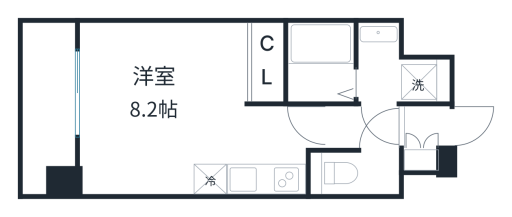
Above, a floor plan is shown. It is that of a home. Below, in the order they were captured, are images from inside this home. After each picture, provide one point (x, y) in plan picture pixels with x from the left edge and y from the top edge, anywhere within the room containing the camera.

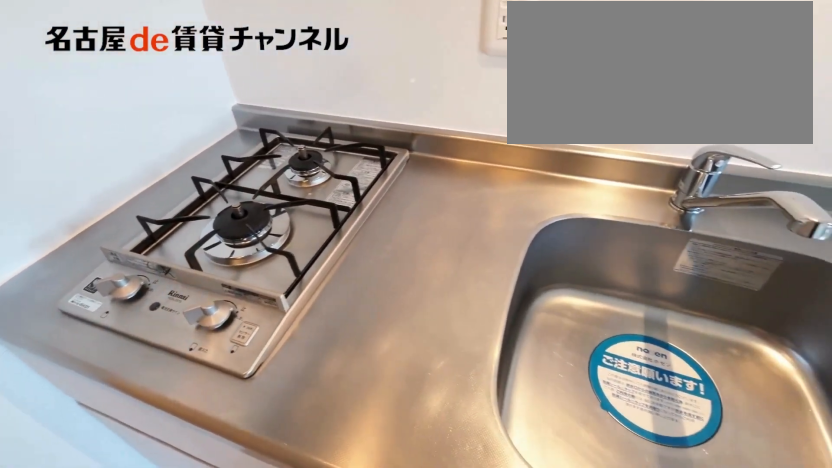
(266, 179)
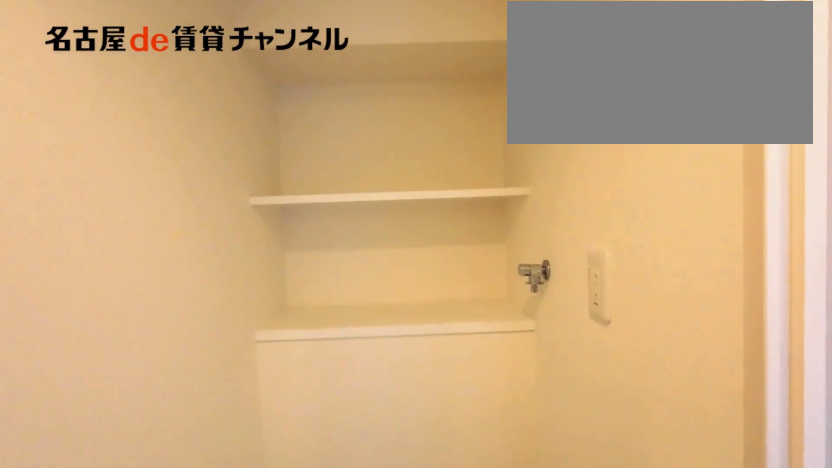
(396, 69)
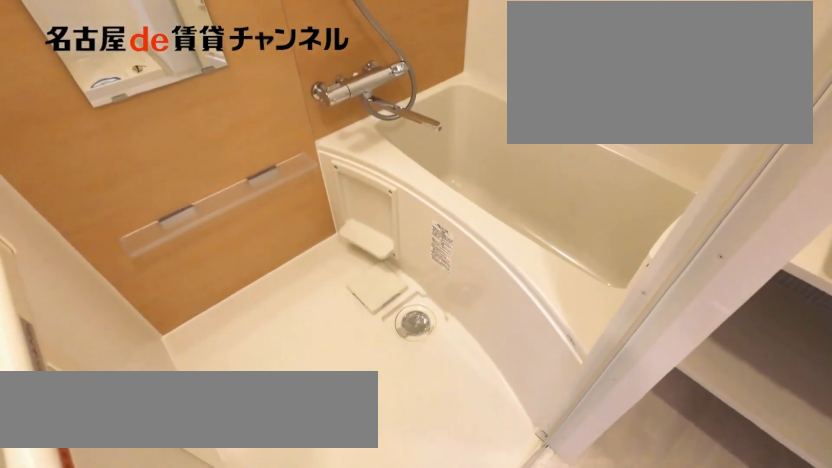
(321, 62)
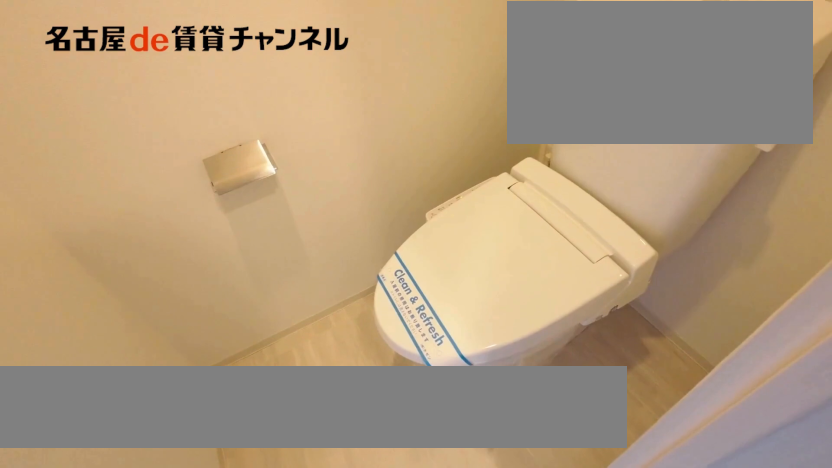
(355, 173)
